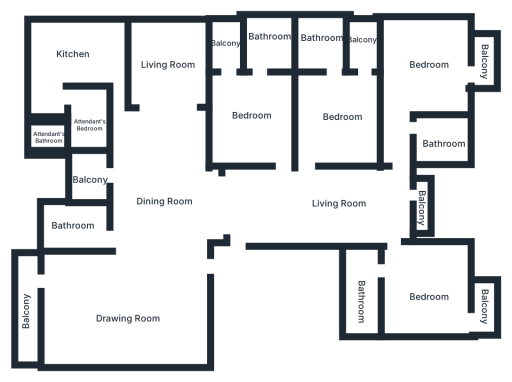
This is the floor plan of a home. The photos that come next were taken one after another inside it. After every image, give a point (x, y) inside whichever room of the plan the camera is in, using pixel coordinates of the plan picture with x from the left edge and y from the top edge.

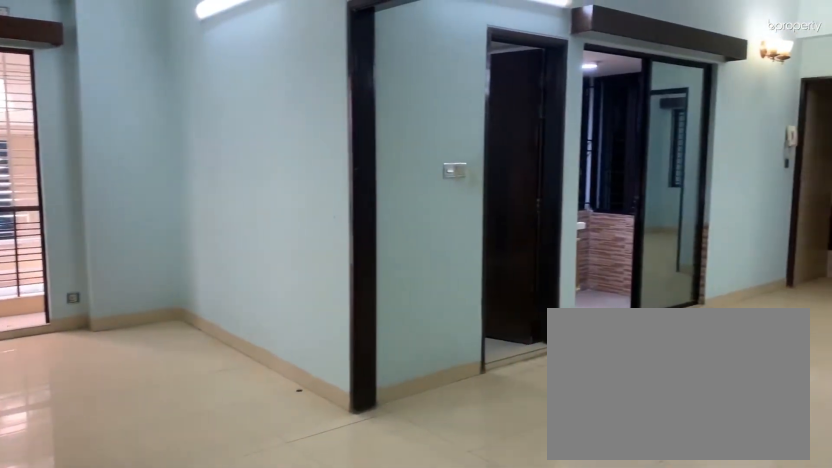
(127, 305)
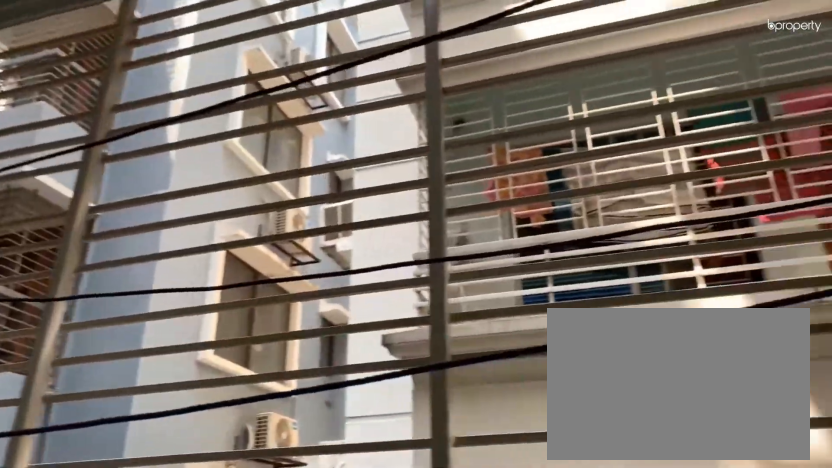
(24, 312)
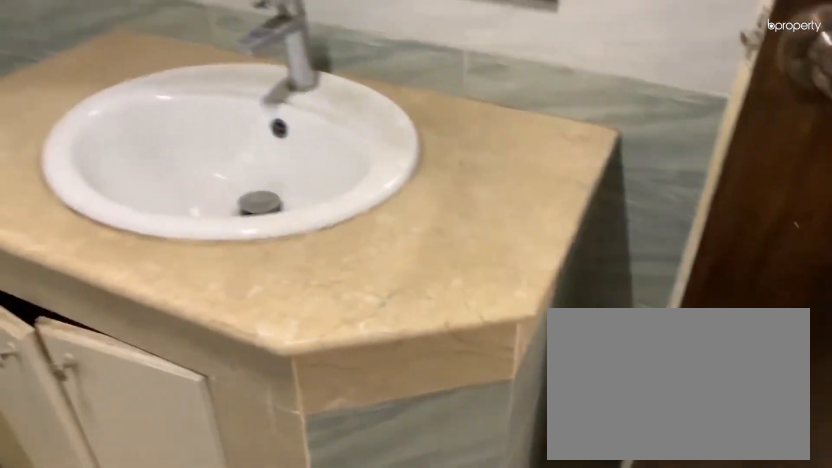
(80, 228)
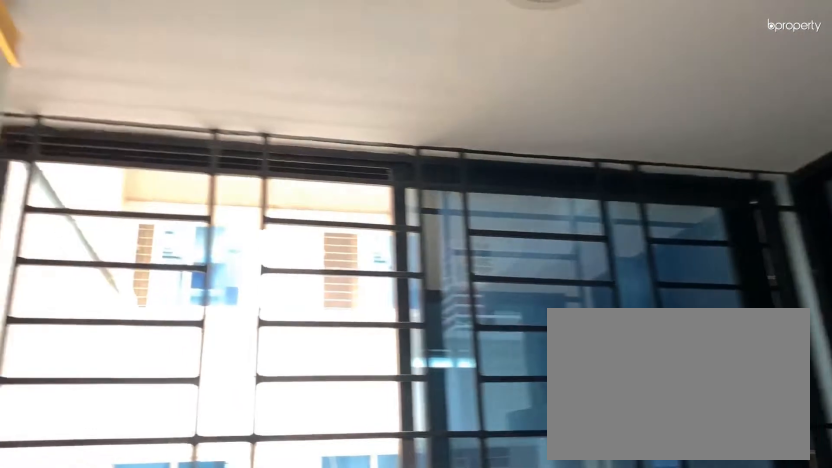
(87, 178)
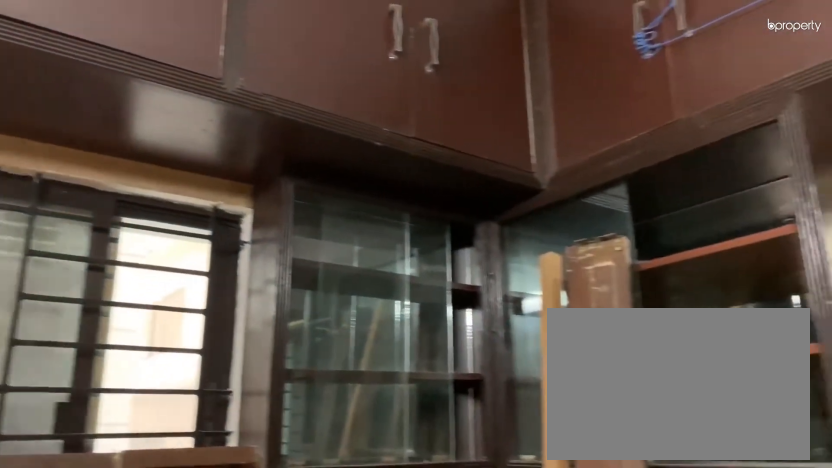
(70, 50)
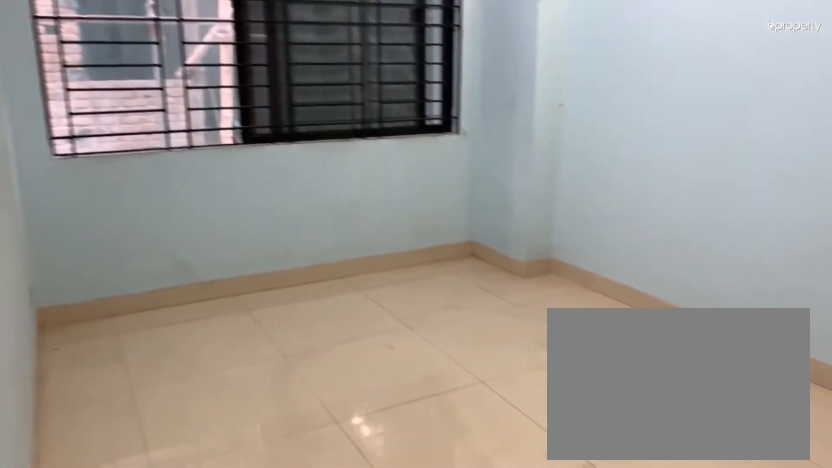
(163, 54)
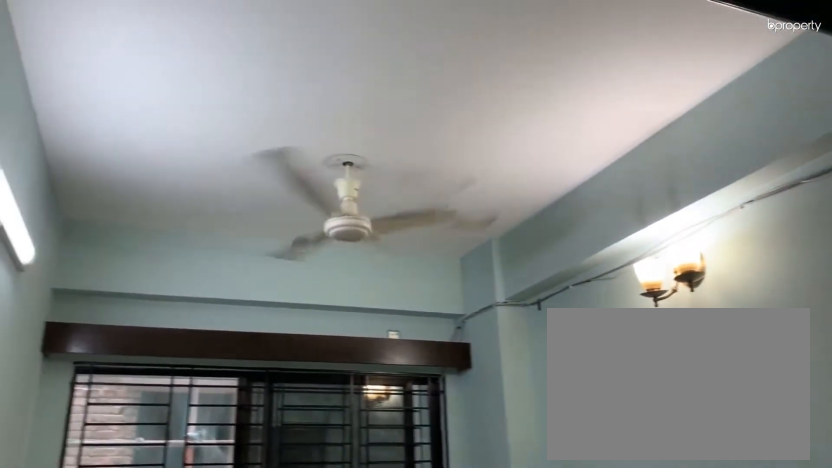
(163, 54)
